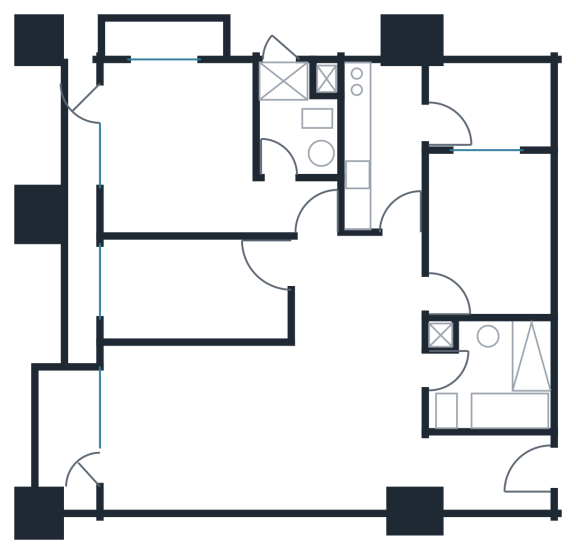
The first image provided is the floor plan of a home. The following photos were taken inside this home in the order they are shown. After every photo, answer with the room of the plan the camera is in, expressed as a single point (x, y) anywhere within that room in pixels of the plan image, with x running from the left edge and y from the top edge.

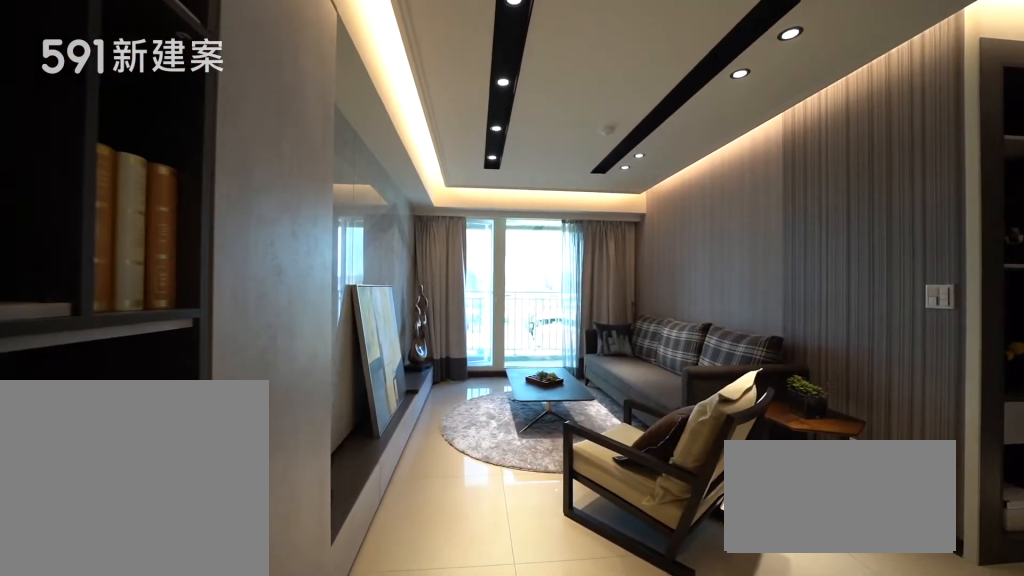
(195, 424)
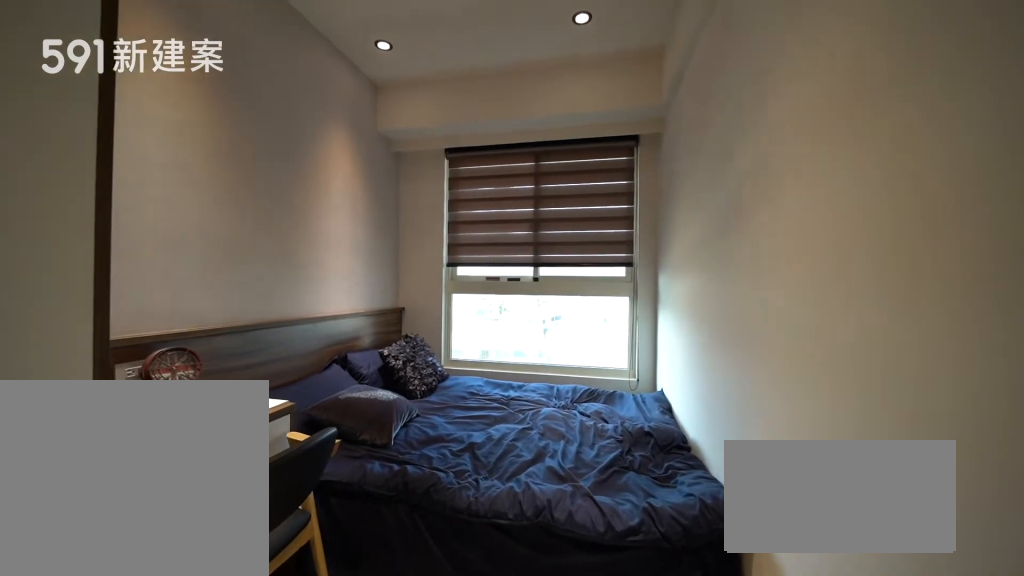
(192, 290)
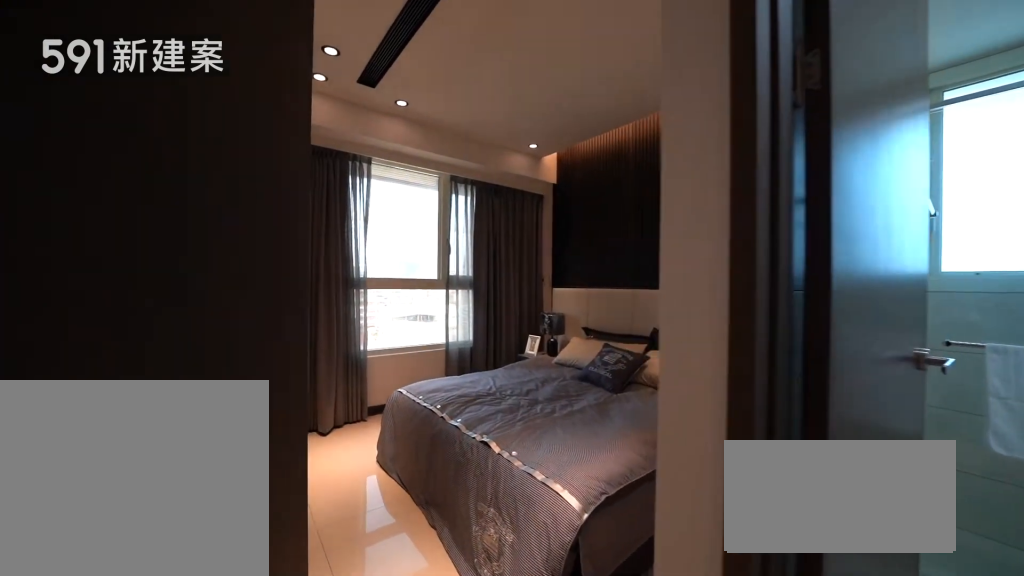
(193, 153)
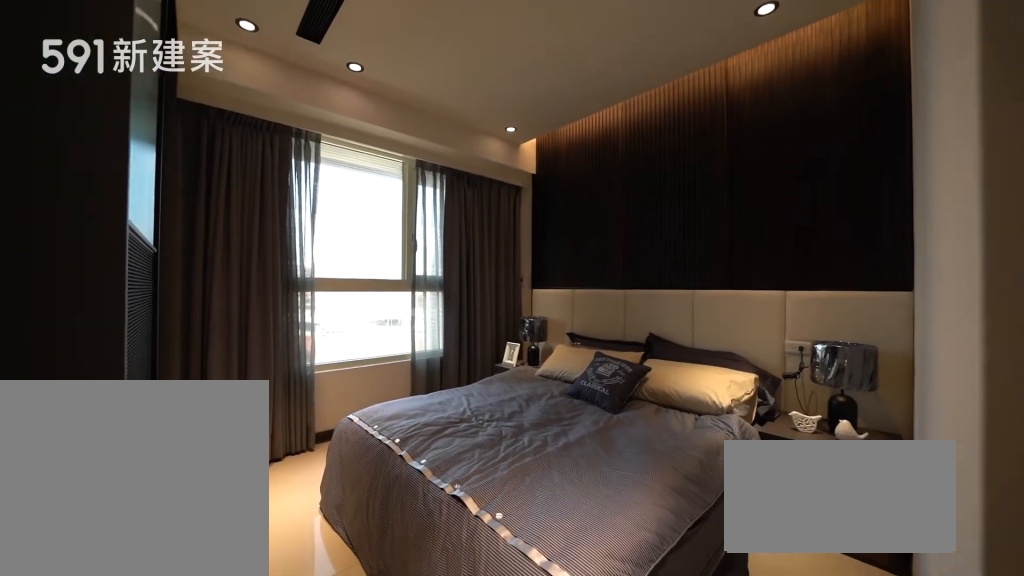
(193, 153)
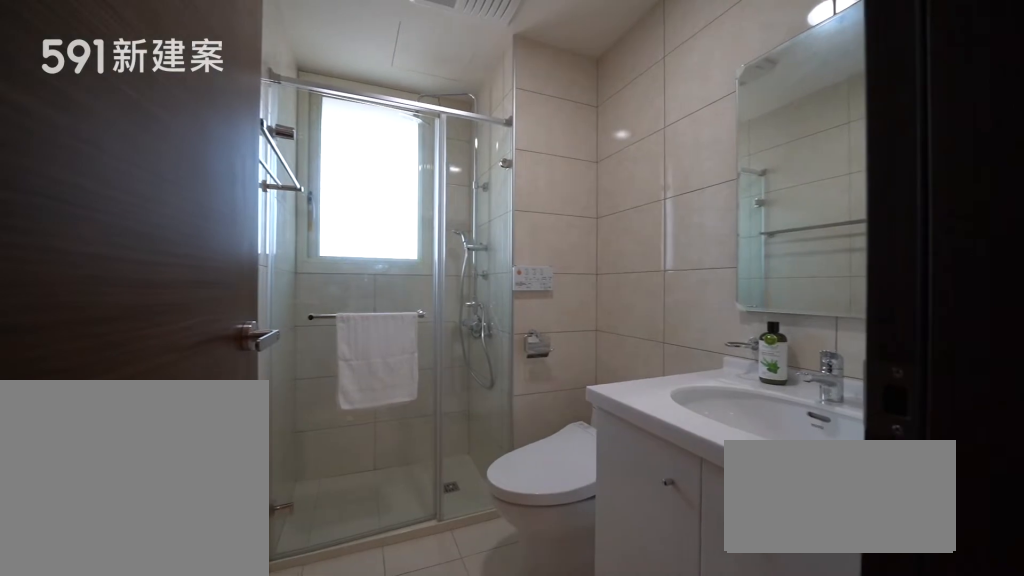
(298, 114)
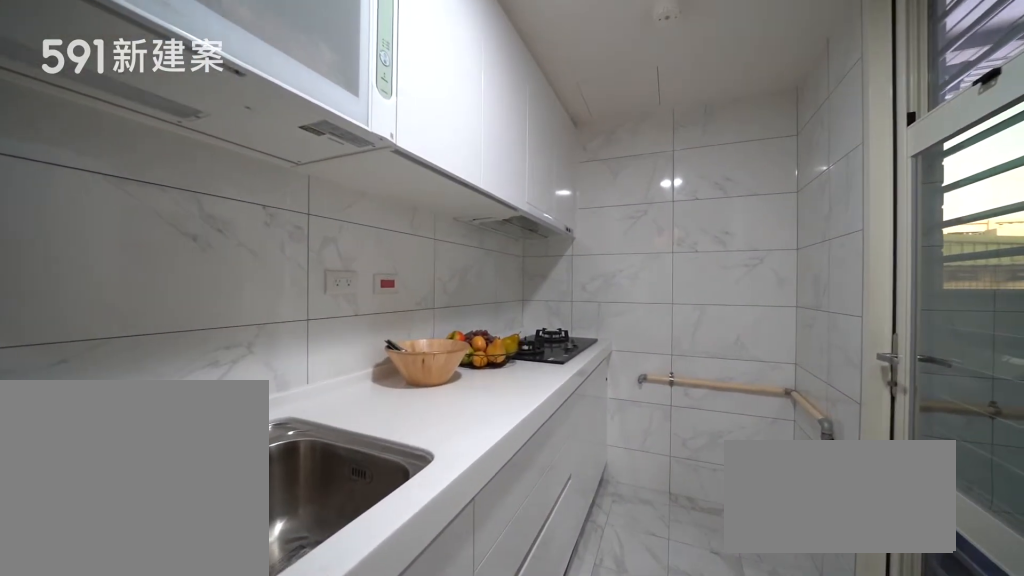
(382, 142)
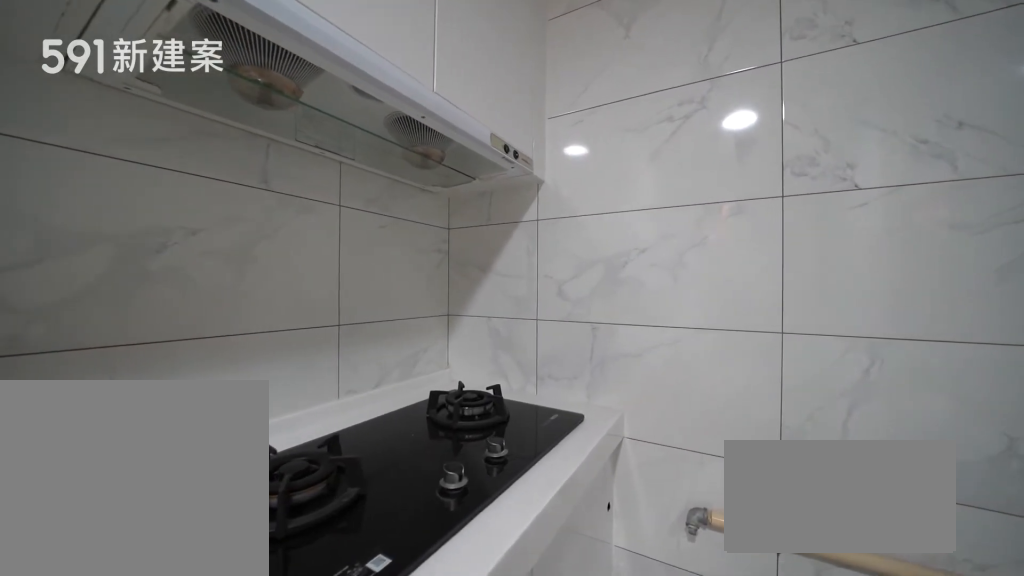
(382, 142)
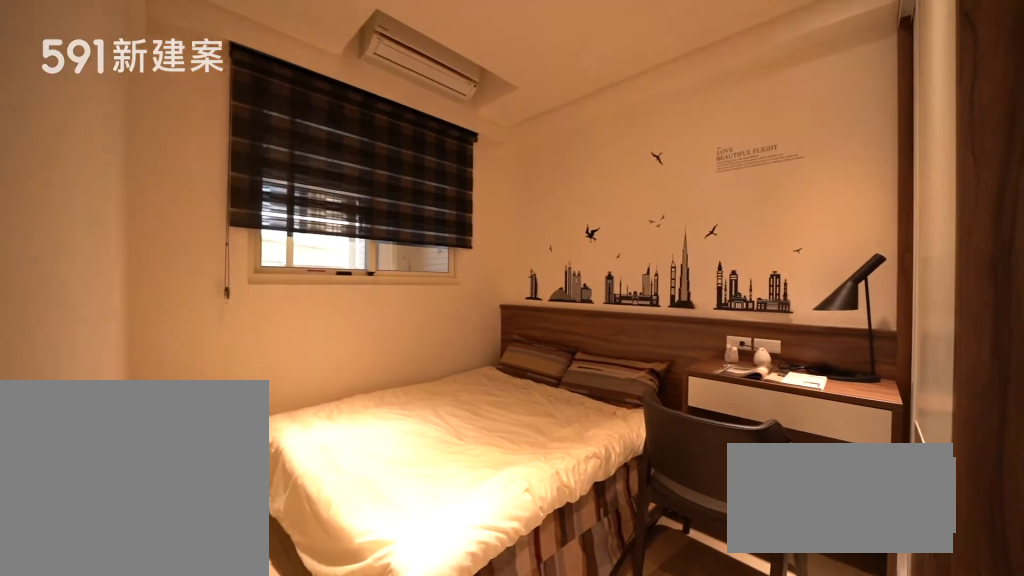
(491, 230)
